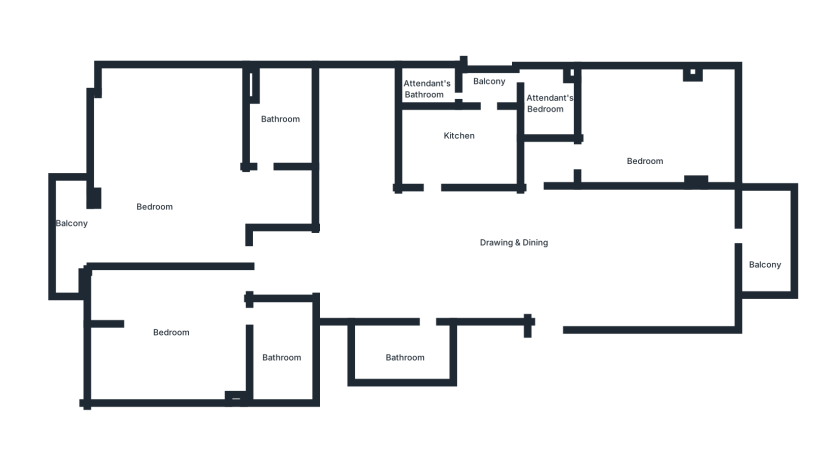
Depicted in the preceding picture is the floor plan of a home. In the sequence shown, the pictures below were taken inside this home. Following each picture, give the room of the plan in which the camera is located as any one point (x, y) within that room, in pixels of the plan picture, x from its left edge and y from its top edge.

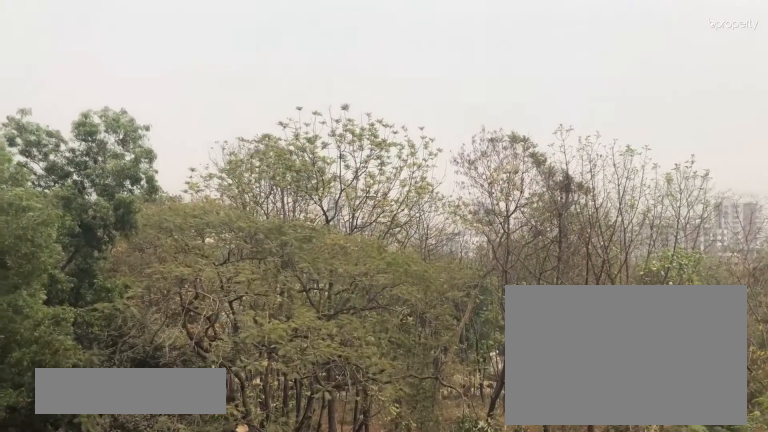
(70, 227)
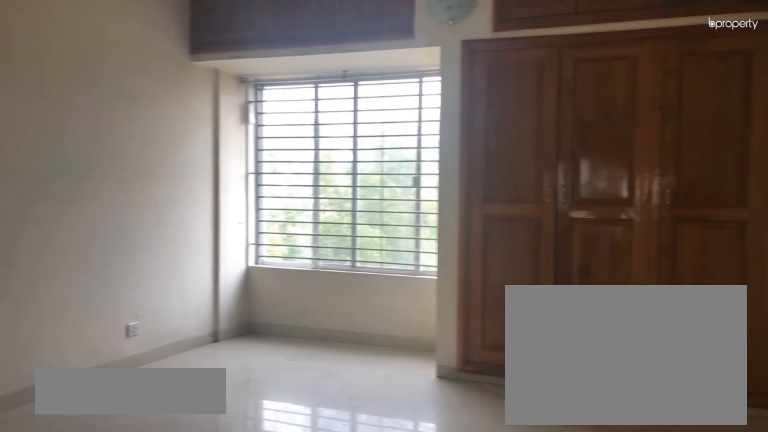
(164, 323)
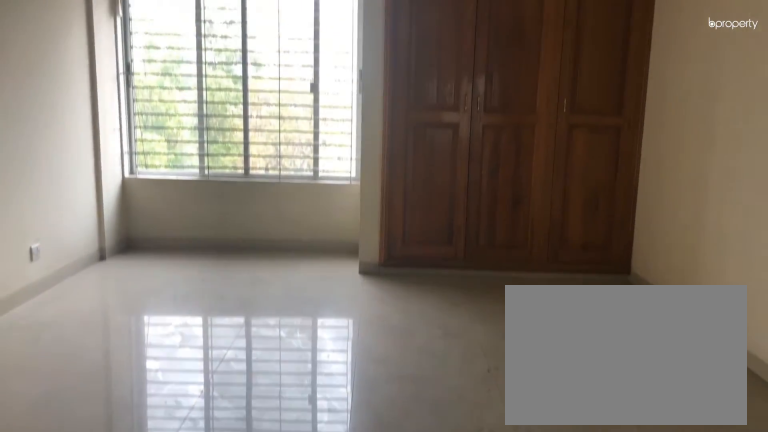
(164, 323)
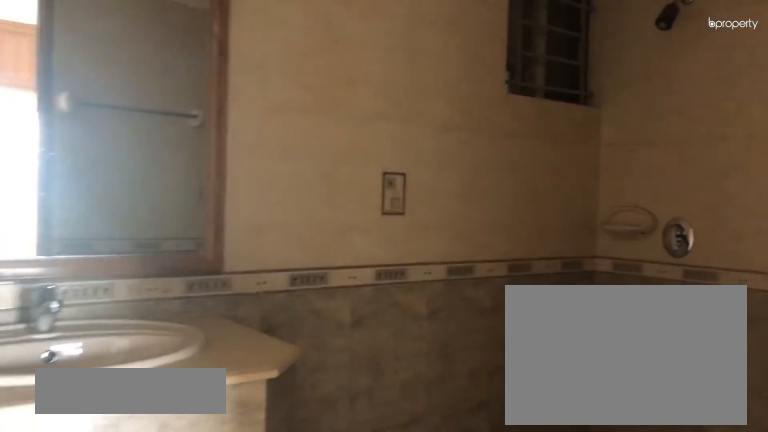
(286, 351)
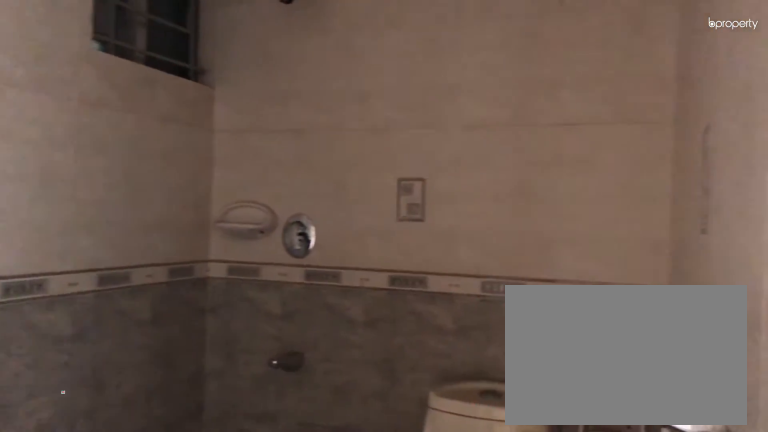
(286, 351)
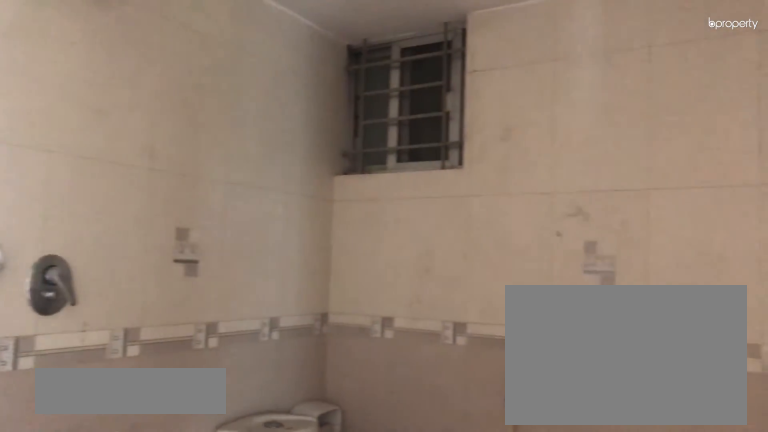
(408, 353)
